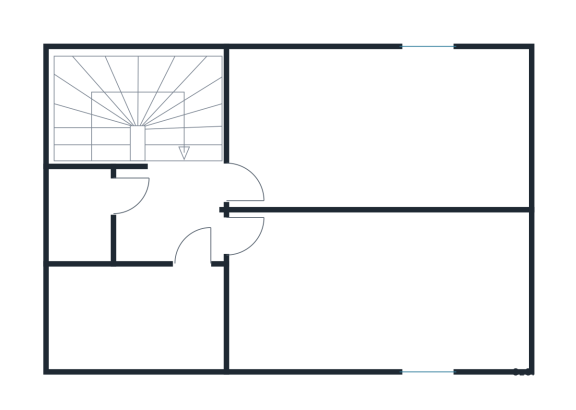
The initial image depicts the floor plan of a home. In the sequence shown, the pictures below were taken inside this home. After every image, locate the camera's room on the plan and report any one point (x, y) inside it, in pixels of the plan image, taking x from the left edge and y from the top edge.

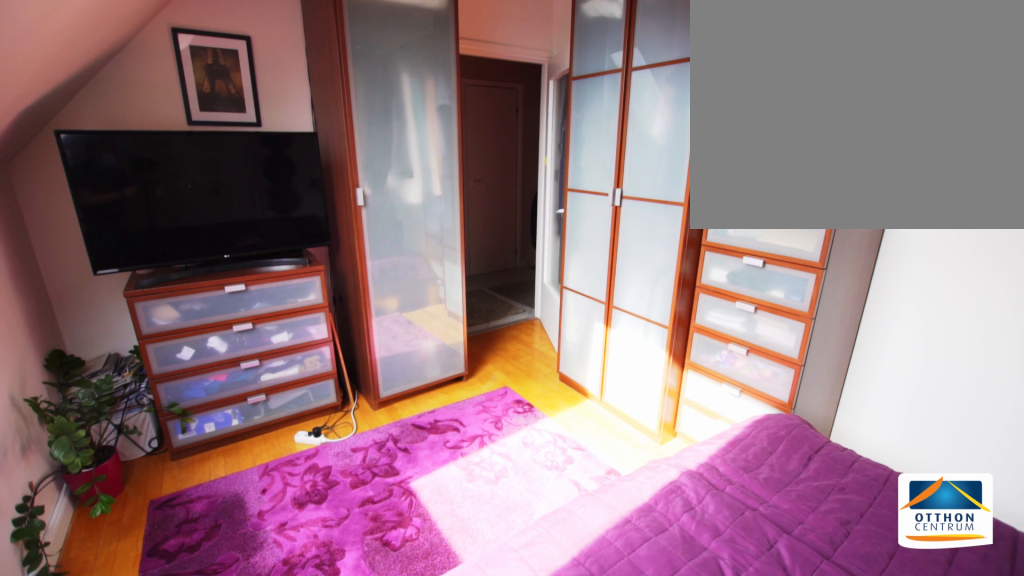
(384, 313)
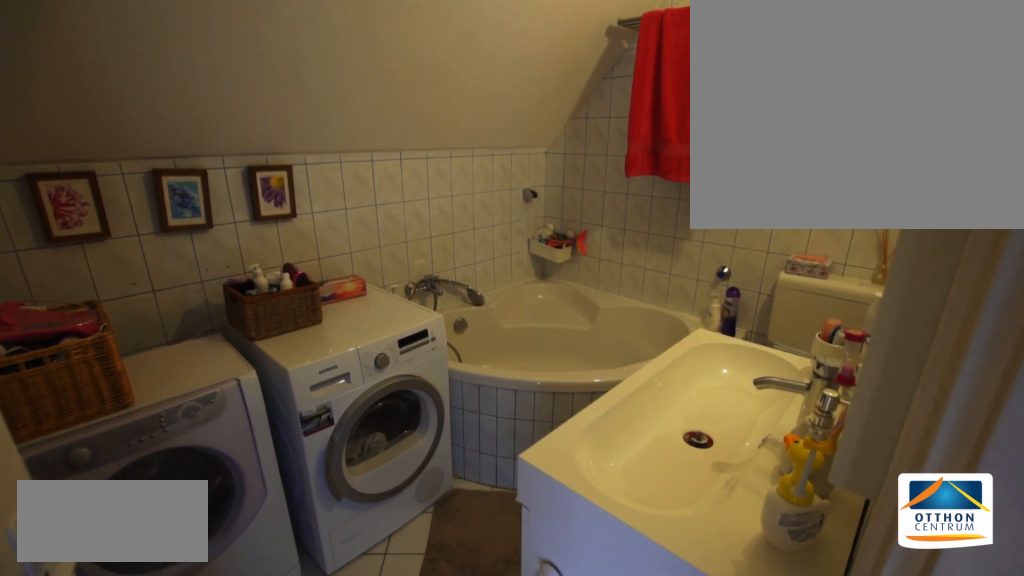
(129, 313)
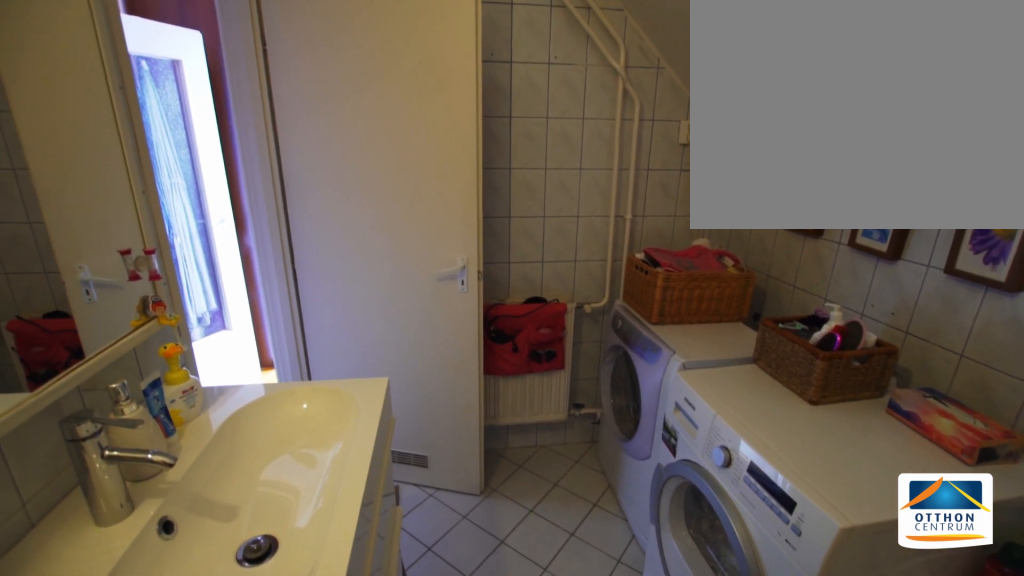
(129, 313)
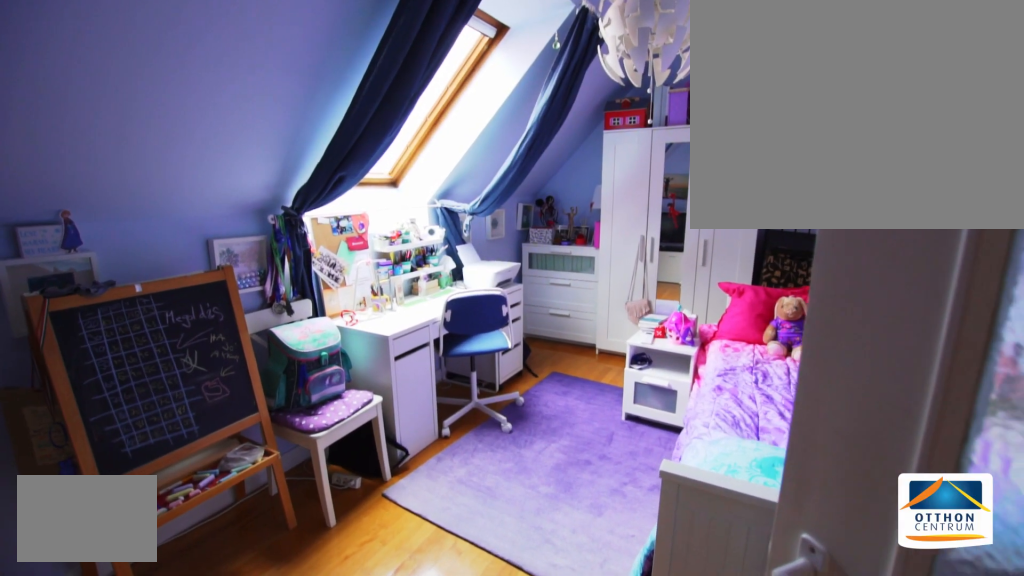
(382, 133)
